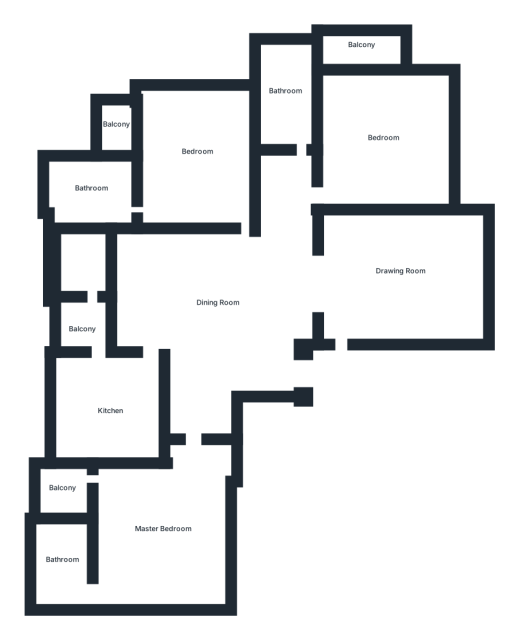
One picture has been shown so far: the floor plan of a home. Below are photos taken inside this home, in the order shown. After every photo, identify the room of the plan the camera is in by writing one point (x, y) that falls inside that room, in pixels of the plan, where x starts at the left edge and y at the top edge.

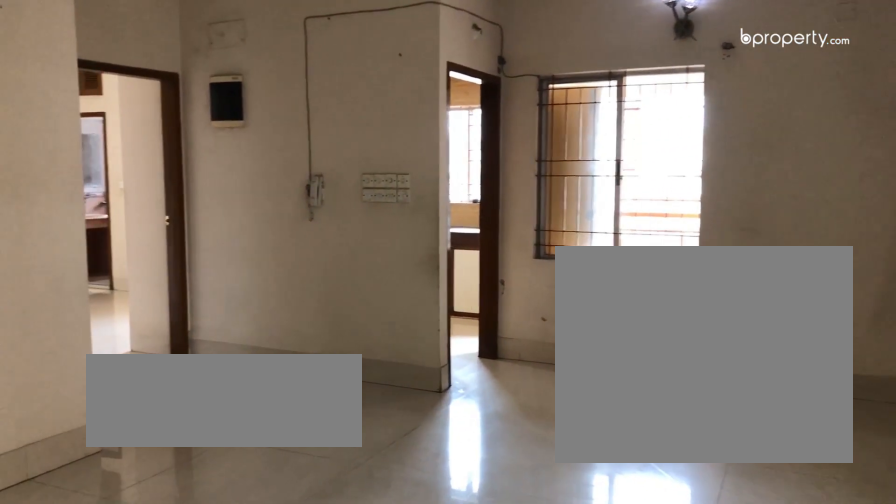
(223, 303)
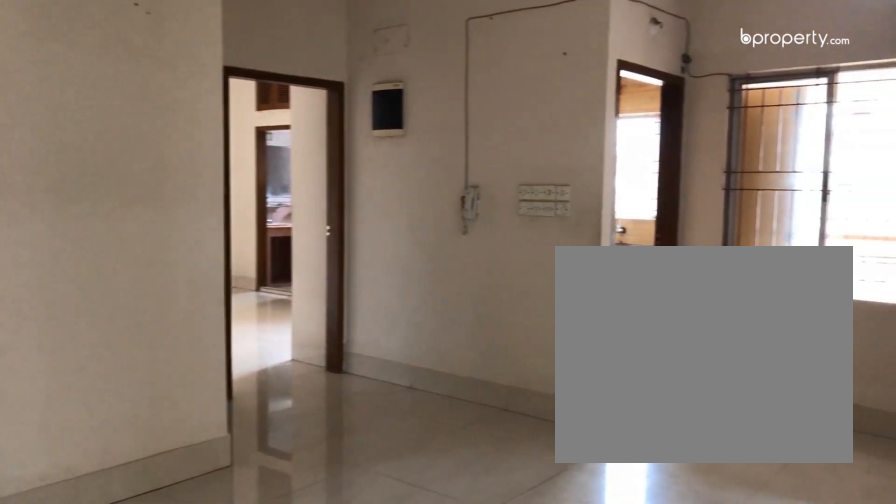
(223, 303)
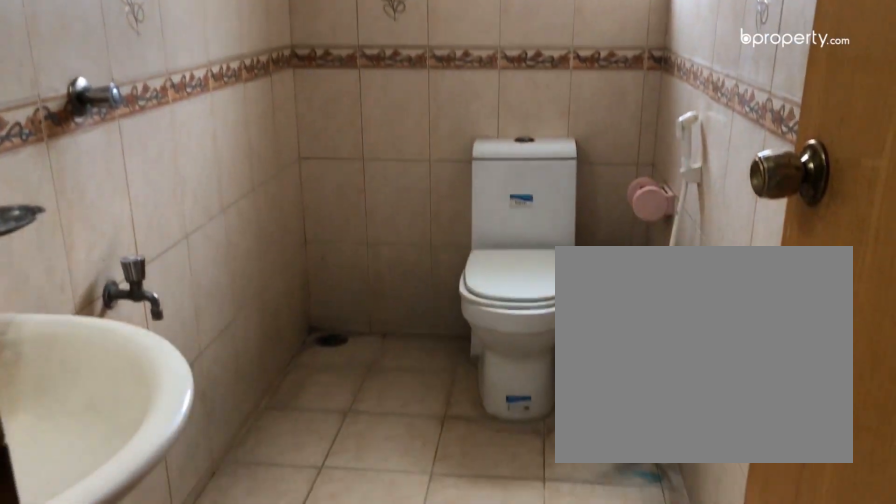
(290, 98)
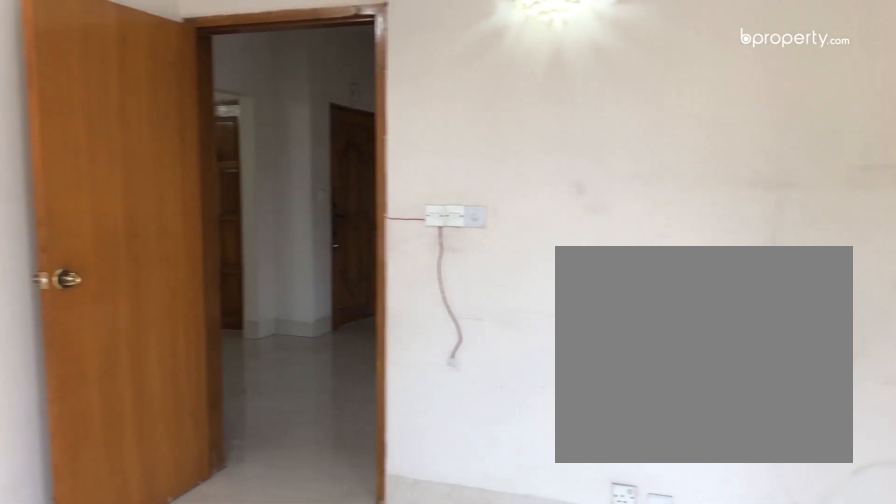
(199, 161)
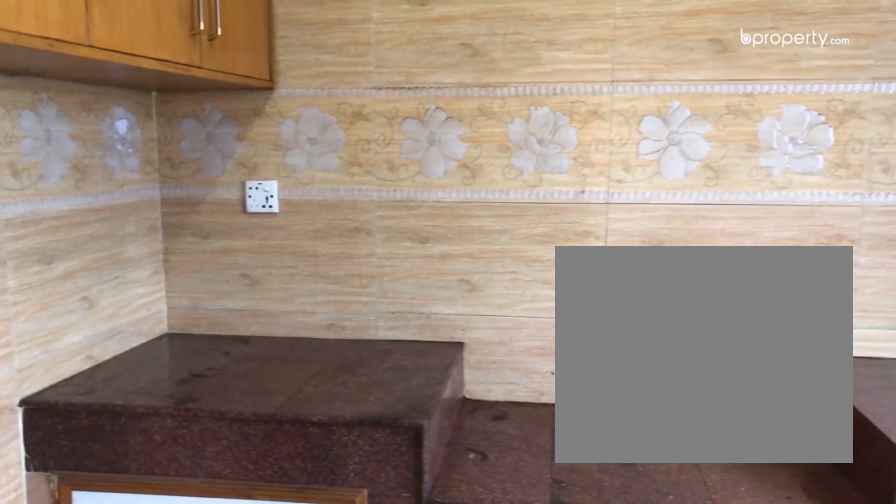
(107, 414)
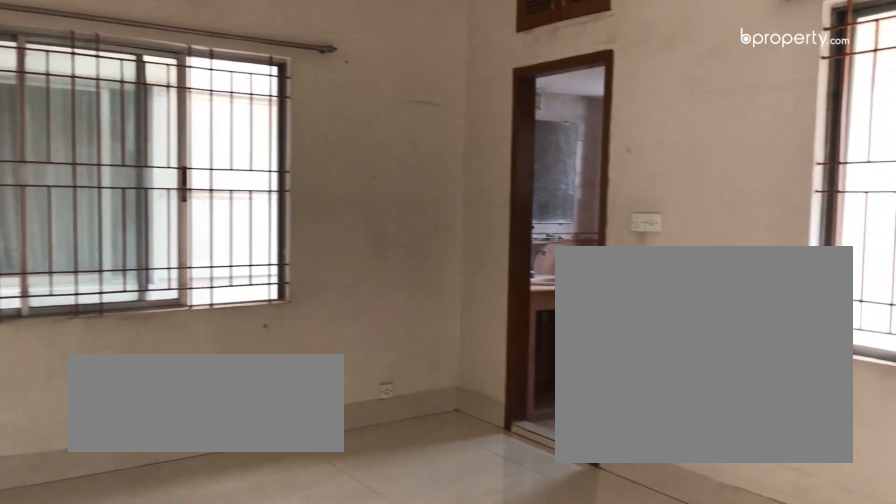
(162, 528)
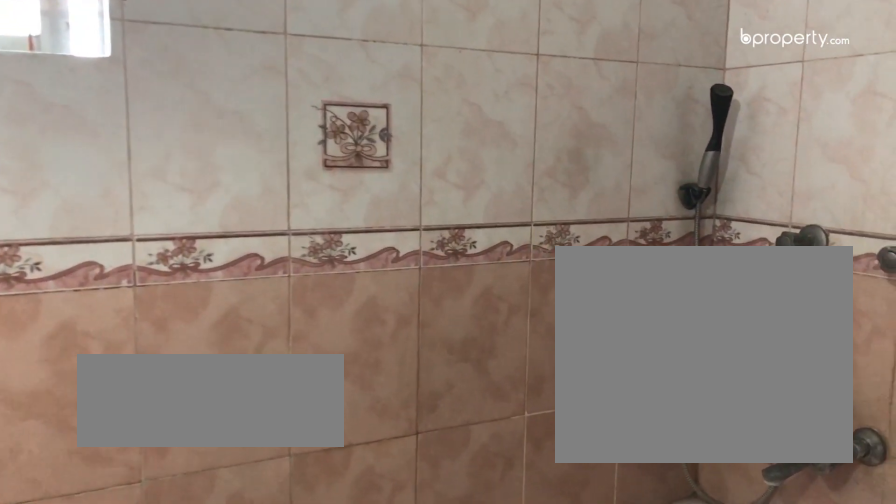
(64, 568)
